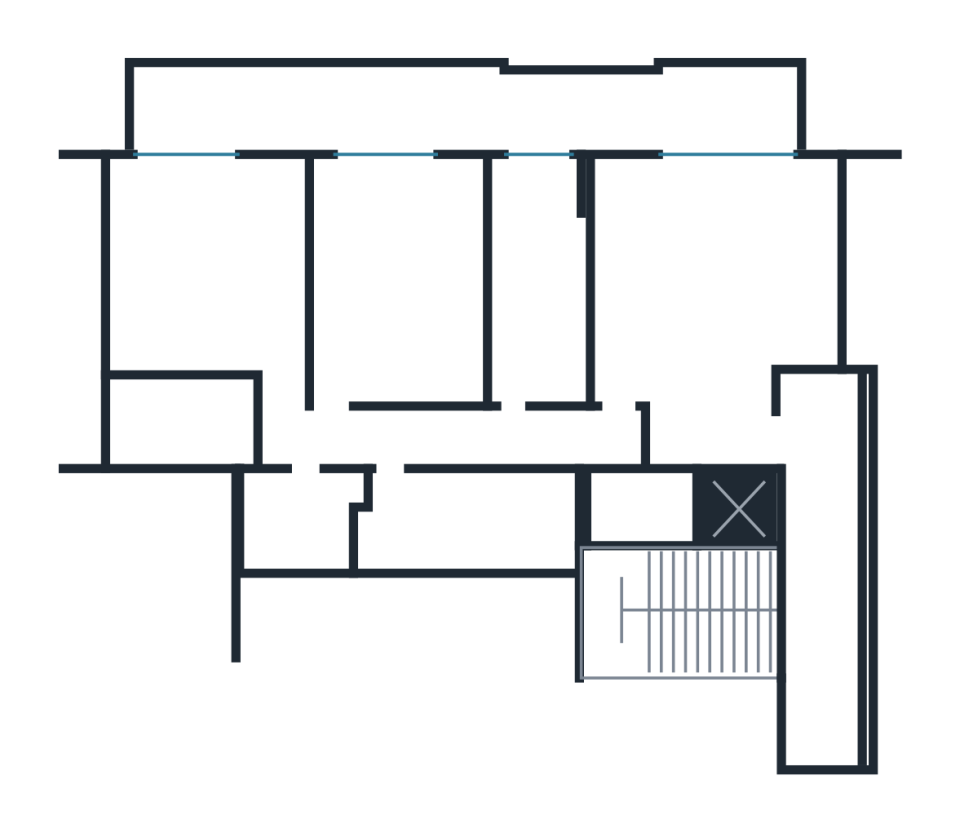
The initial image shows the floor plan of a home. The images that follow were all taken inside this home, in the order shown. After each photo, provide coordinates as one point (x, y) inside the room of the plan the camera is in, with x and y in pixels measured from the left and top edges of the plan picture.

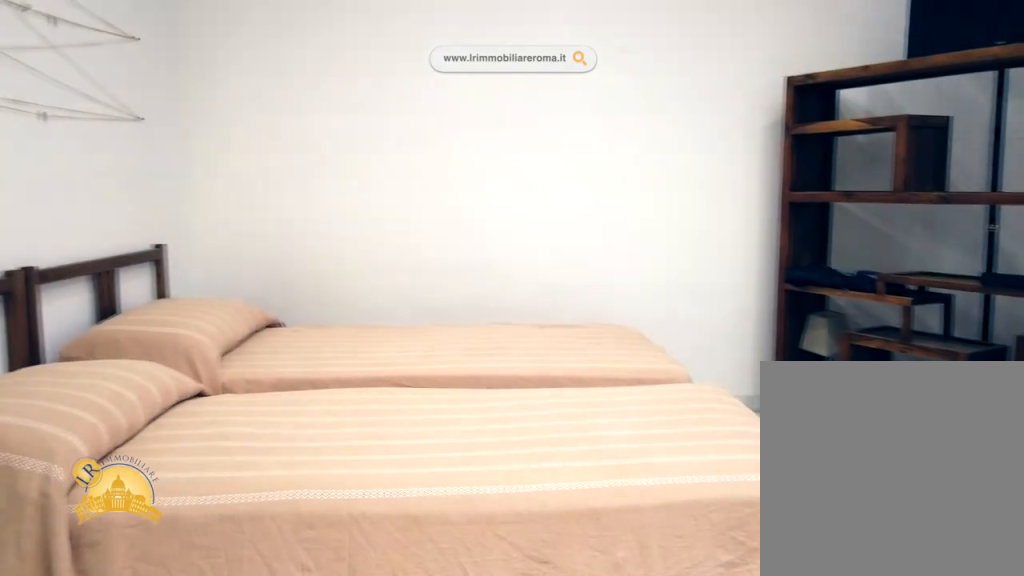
(715, 288)
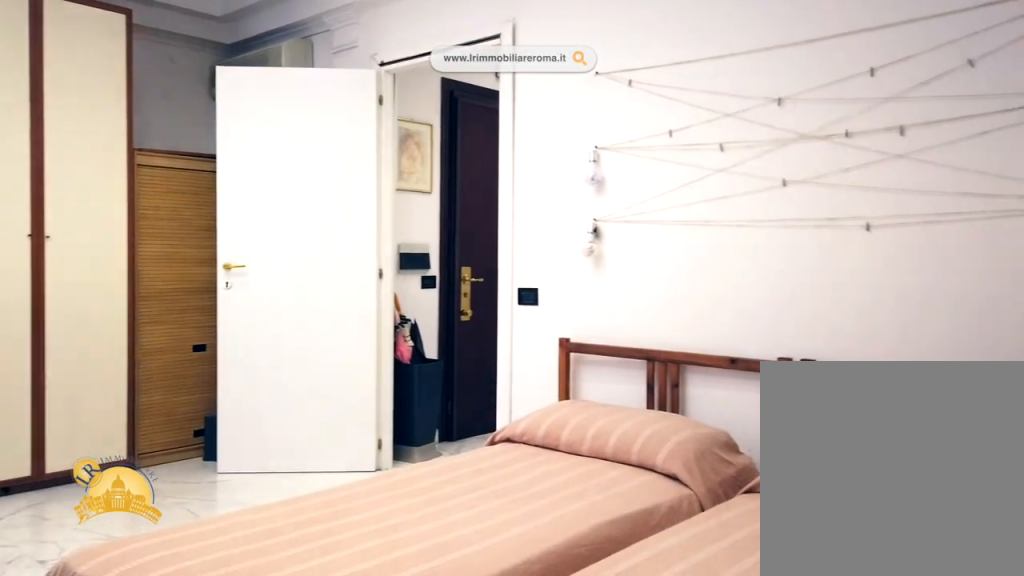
(715, 288)
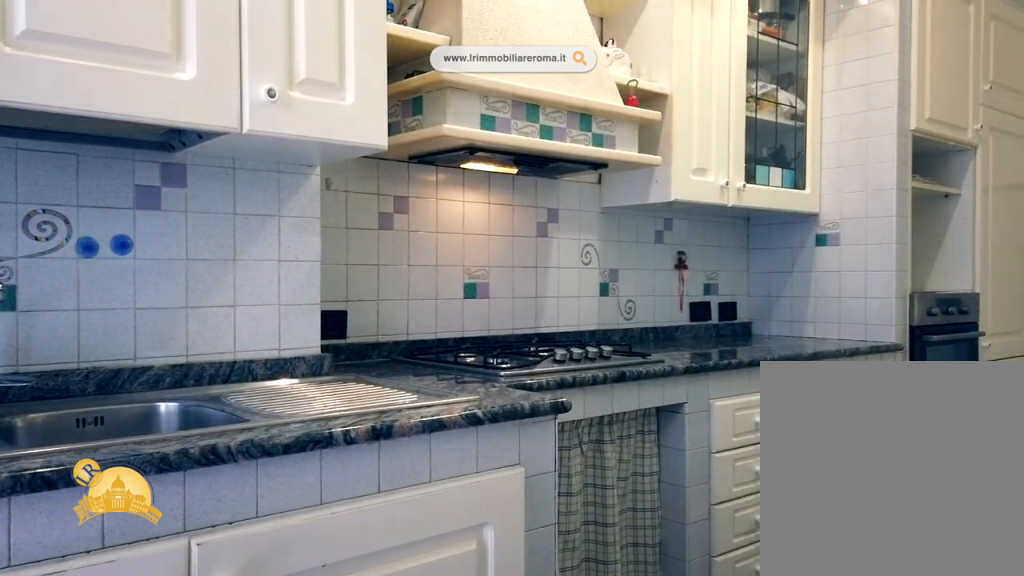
(539, 288)
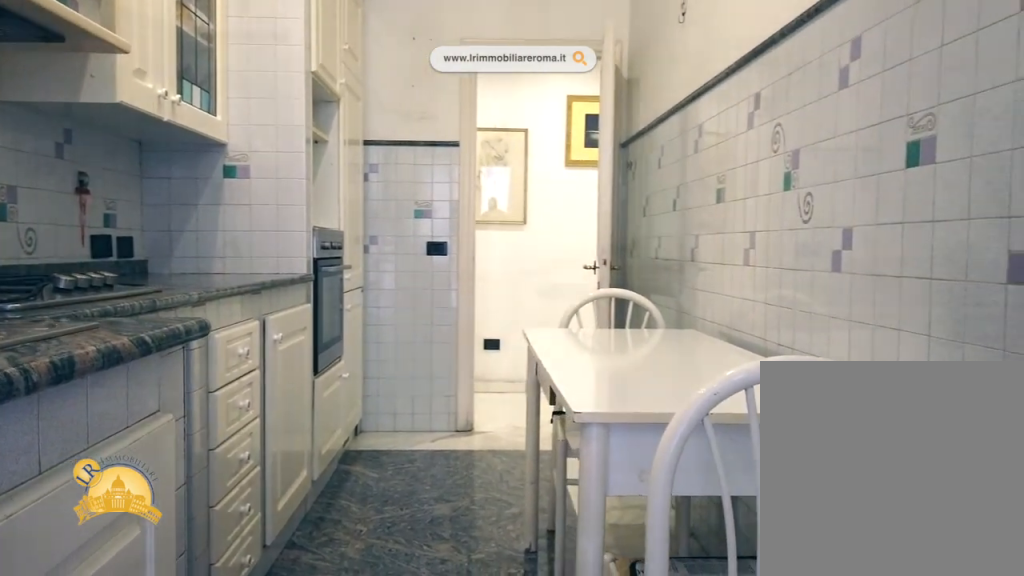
(539, 288)
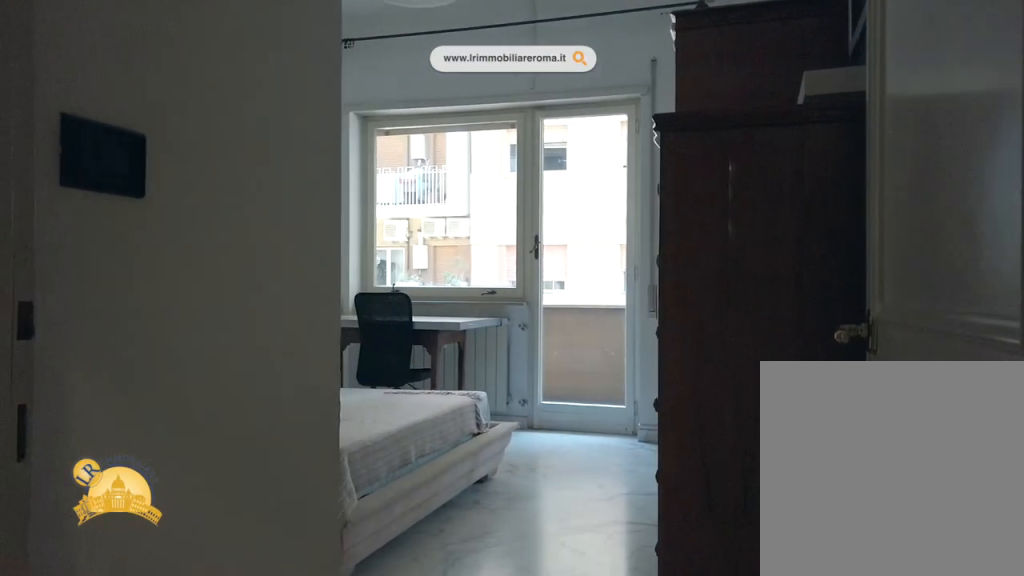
(207, 281)
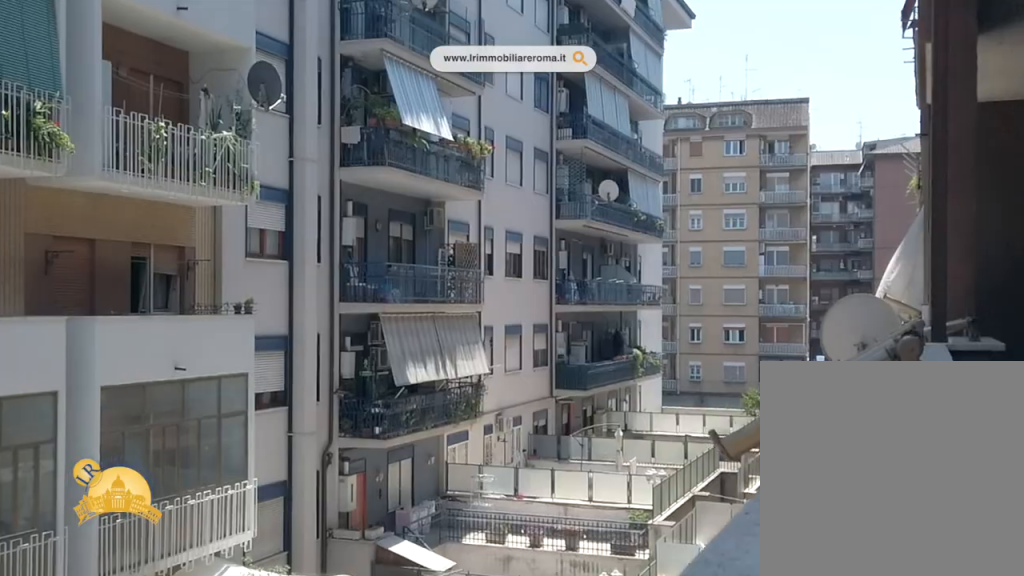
(465, 109)
